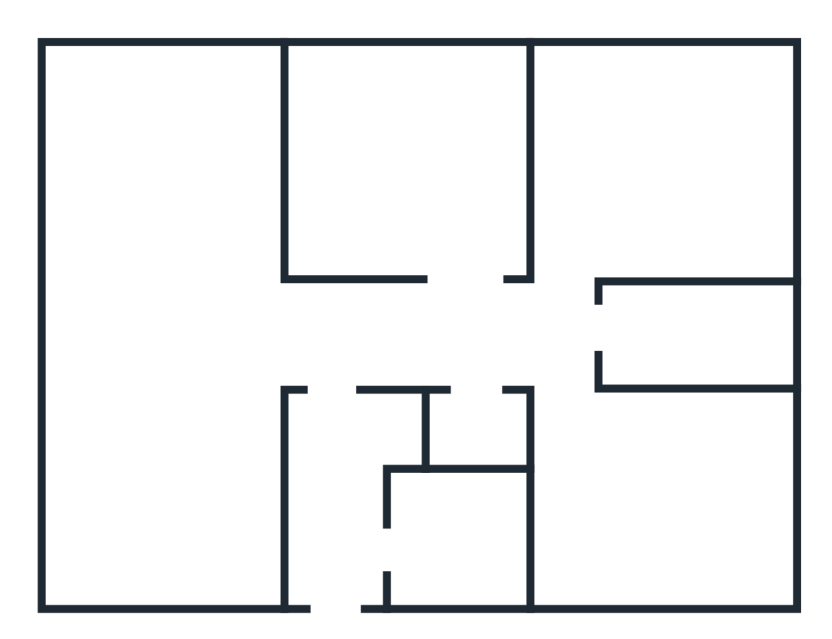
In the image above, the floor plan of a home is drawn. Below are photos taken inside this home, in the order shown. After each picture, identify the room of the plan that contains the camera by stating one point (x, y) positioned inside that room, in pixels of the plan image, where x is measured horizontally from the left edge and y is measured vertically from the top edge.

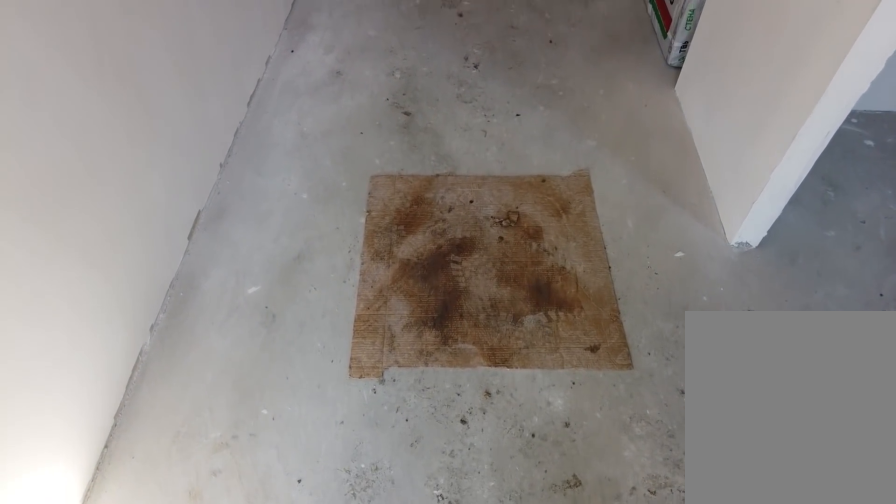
(337, 583)
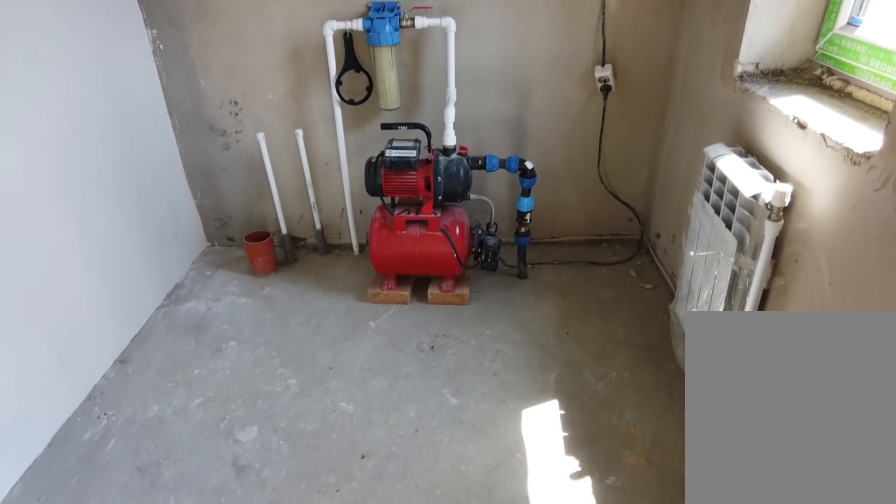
(428, 575)
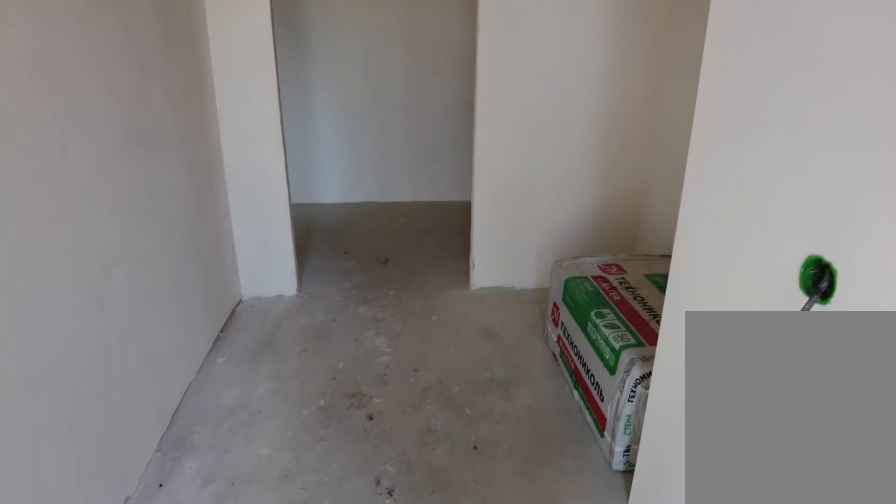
(351, 568)
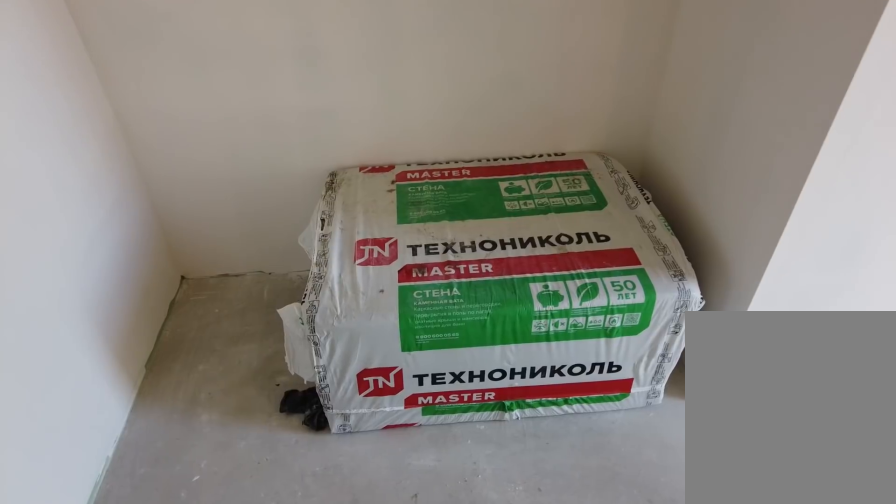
(329, 455)
